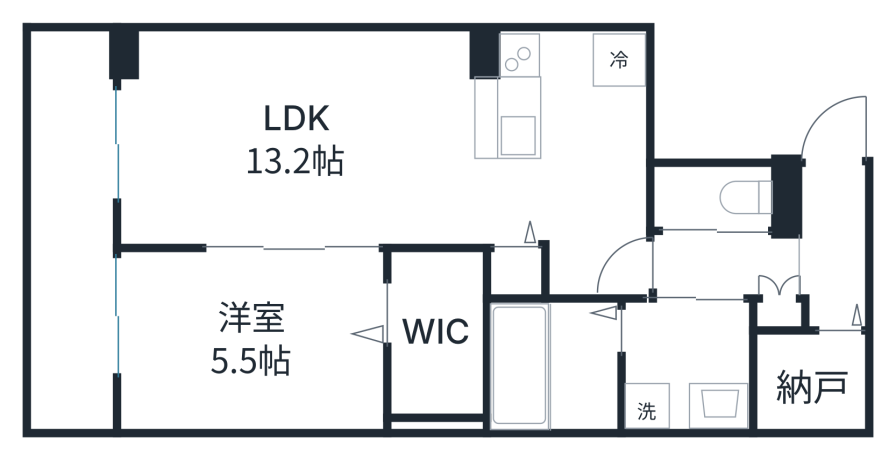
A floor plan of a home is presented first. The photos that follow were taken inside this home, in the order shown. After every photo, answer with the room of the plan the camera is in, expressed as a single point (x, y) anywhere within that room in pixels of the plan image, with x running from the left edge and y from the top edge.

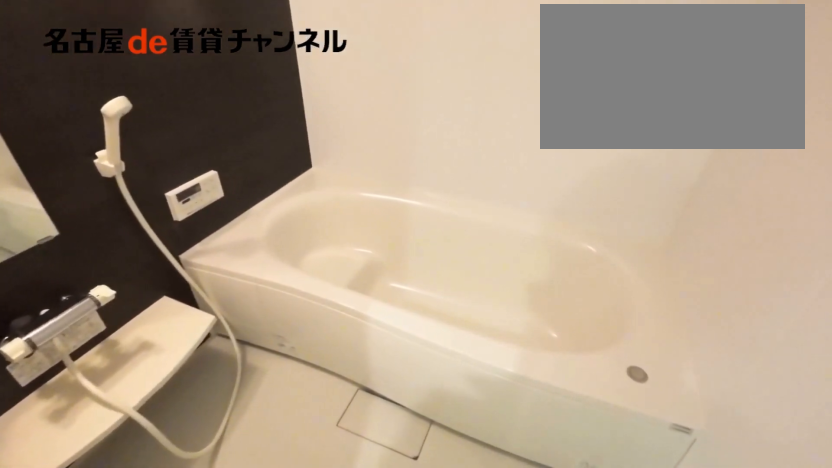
(551, 364)
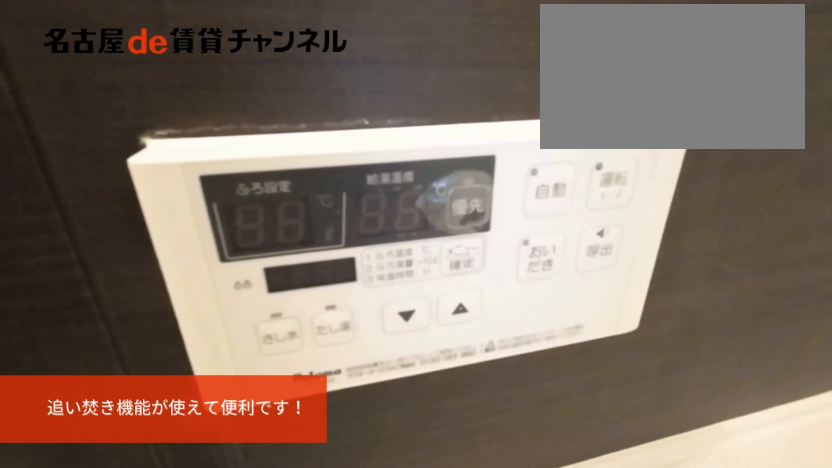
(551, 364)
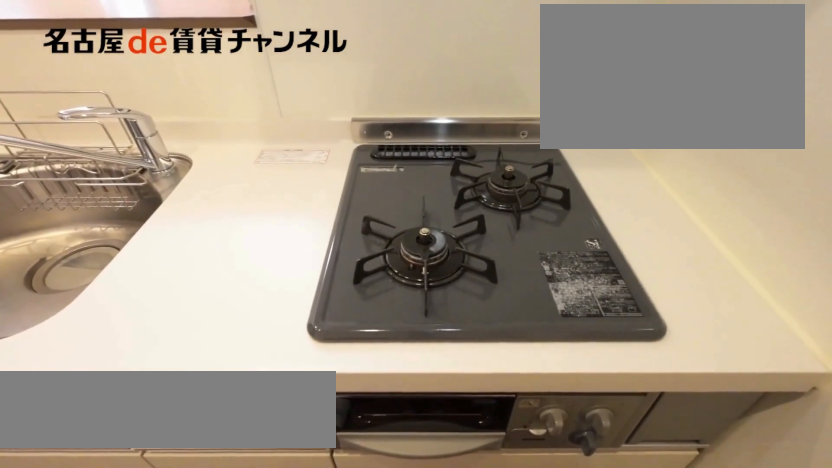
(511, 104)
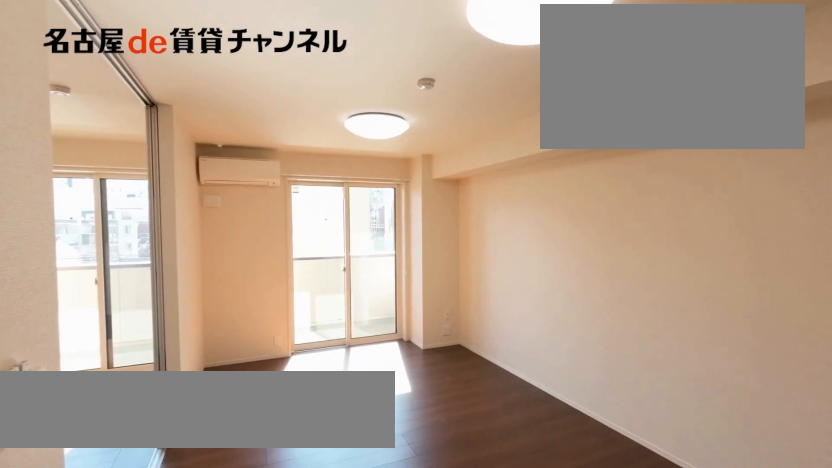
(346, 147)
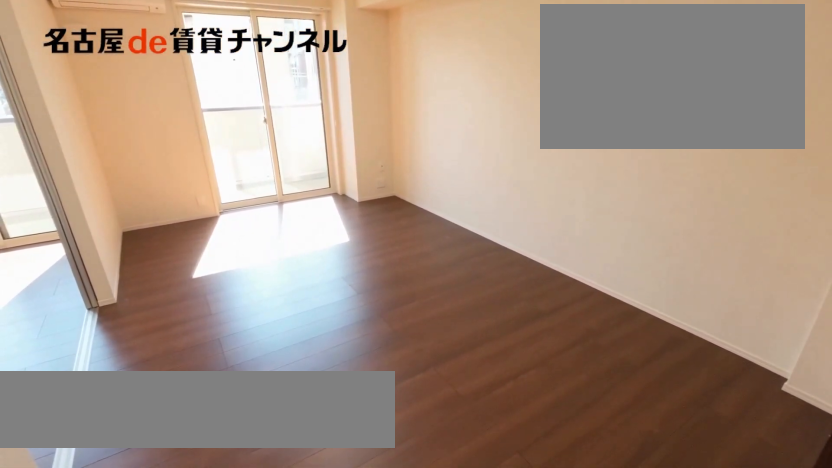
(346, 147)
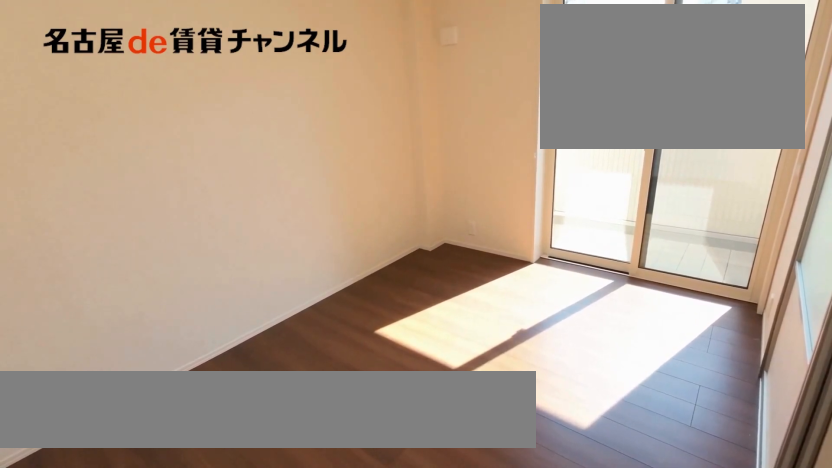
(247, 338)
